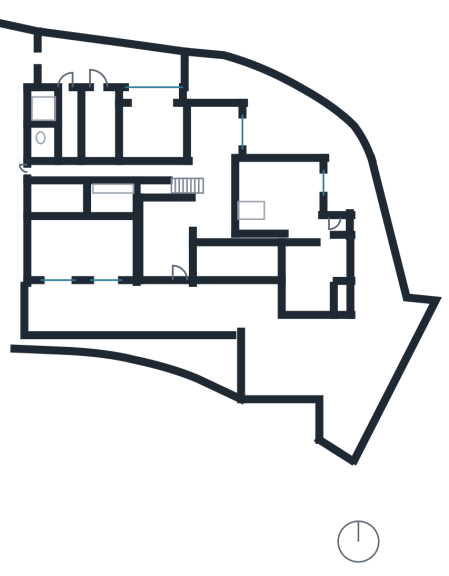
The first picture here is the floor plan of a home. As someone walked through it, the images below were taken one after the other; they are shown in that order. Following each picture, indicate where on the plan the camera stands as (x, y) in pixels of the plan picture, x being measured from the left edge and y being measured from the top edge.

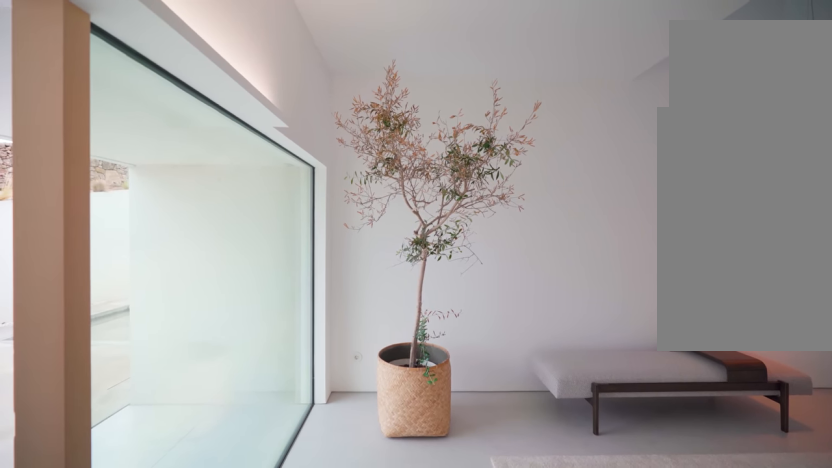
(179, 268)
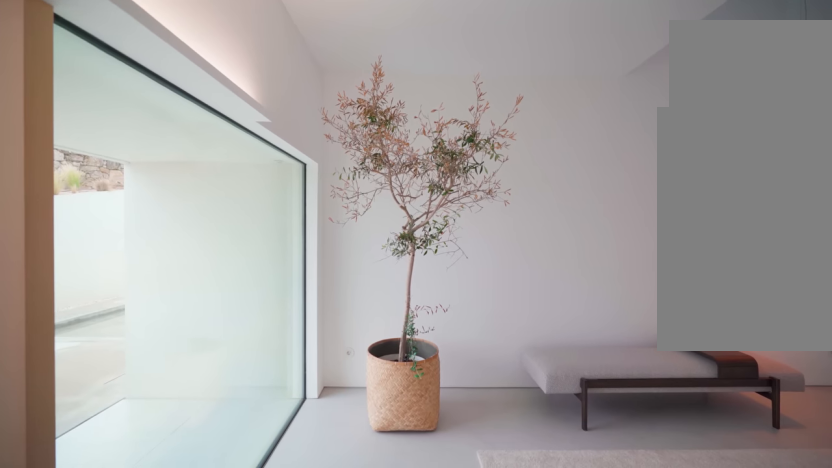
(180, 268)
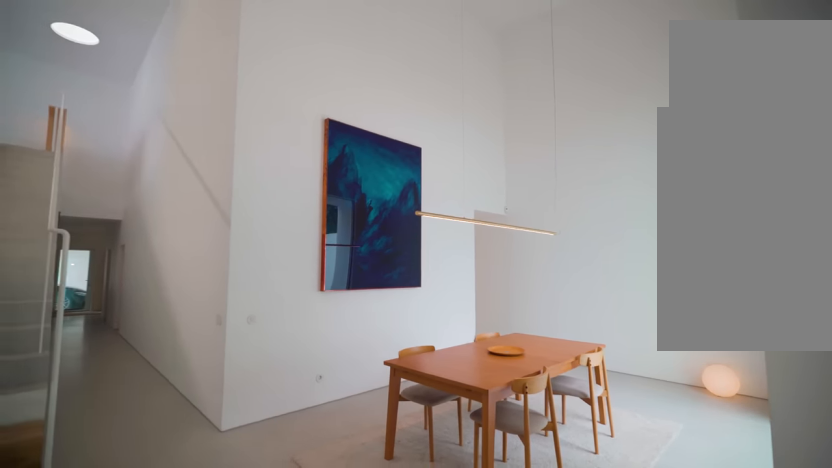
(223, 184)
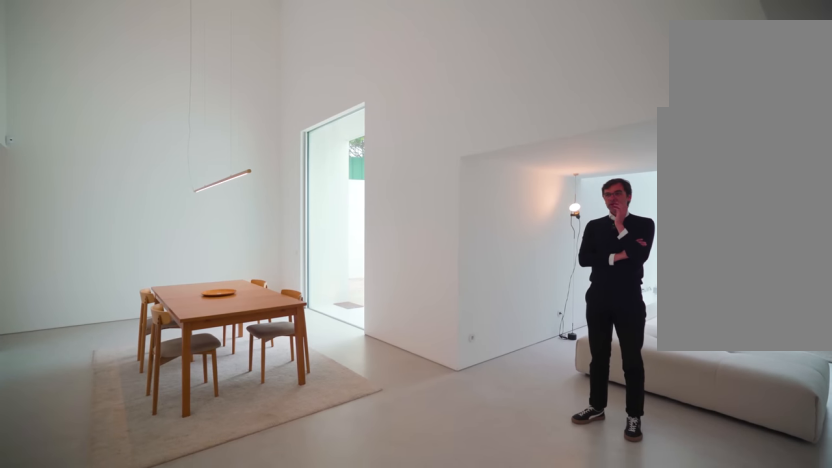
(214, 189)
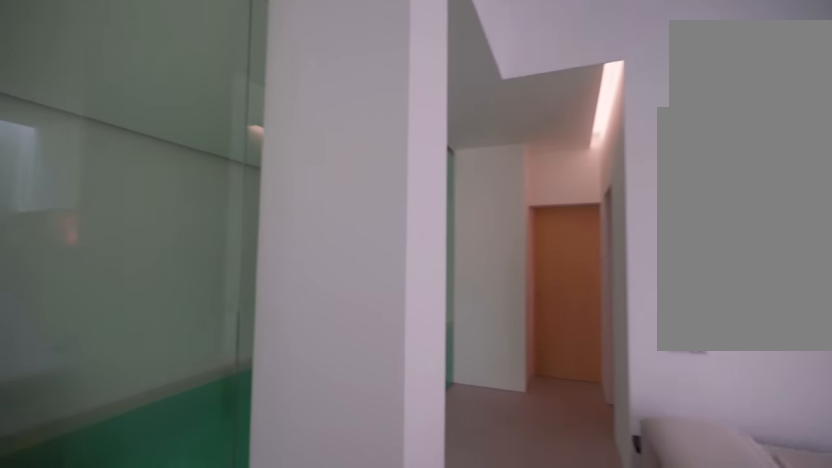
(285, 220)
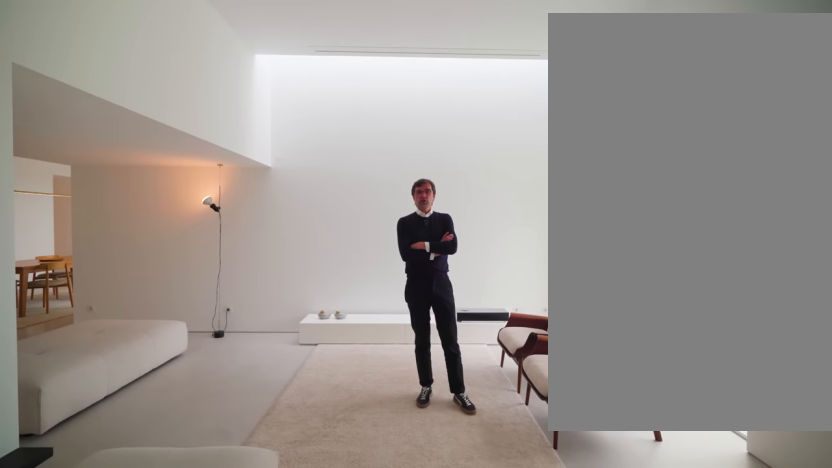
(296, 204)
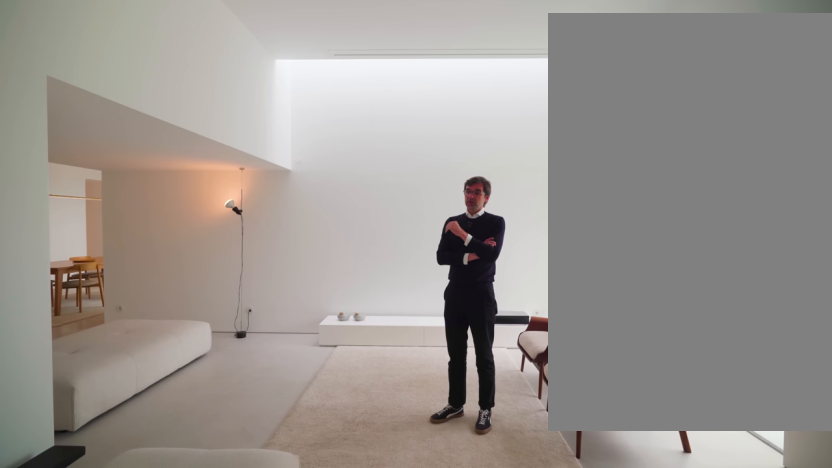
(296, 204)
